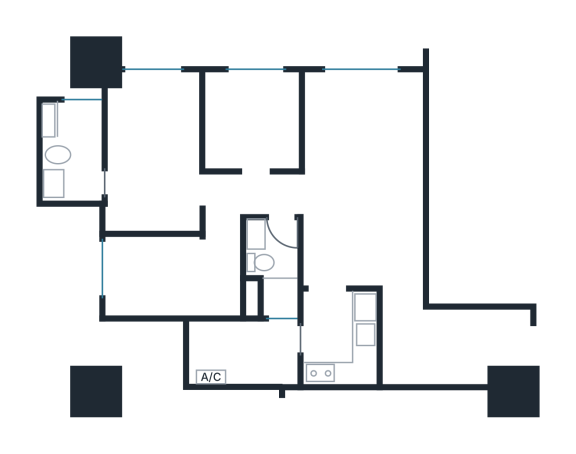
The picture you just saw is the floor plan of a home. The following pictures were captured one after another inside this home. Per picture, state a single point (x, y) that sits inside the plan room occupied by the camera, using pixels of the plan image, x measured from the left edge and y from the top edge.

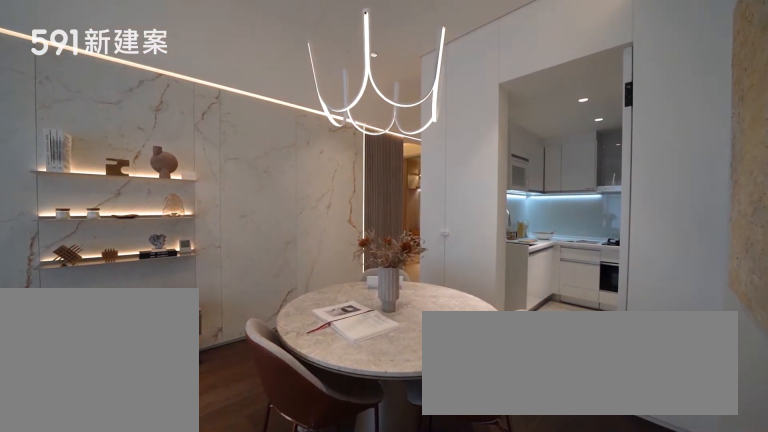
(365, 251)
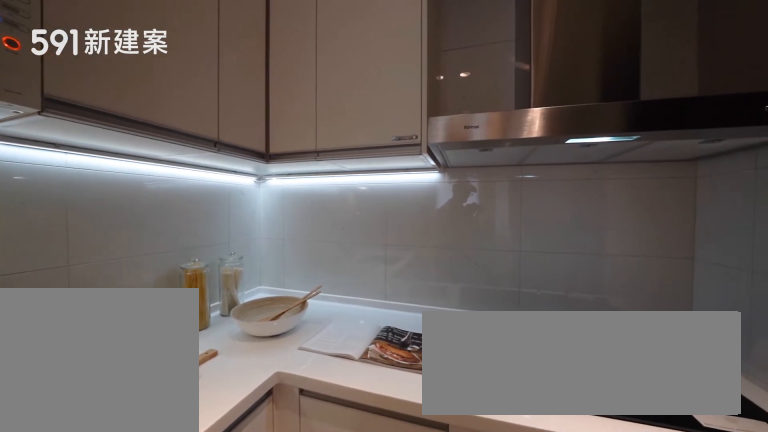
(341, 342)
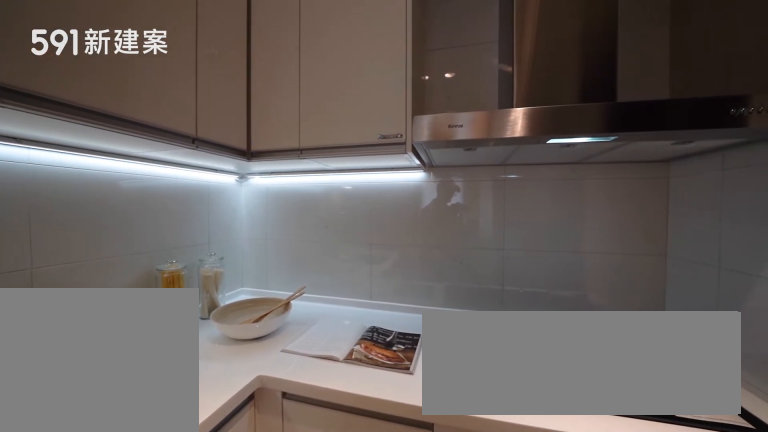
(341, 342)
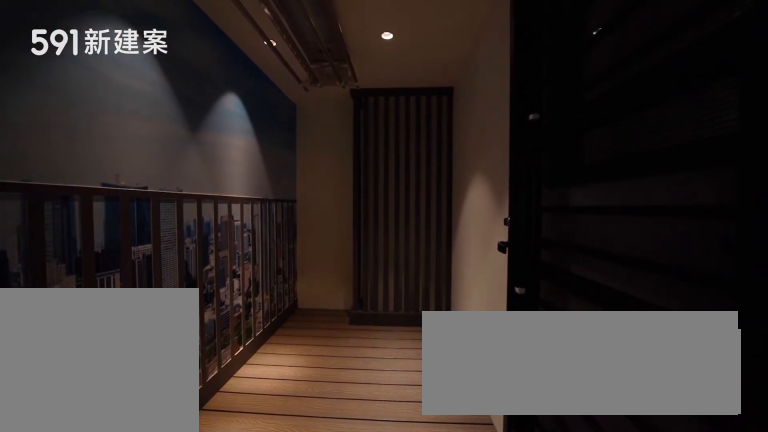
(240, 350)
